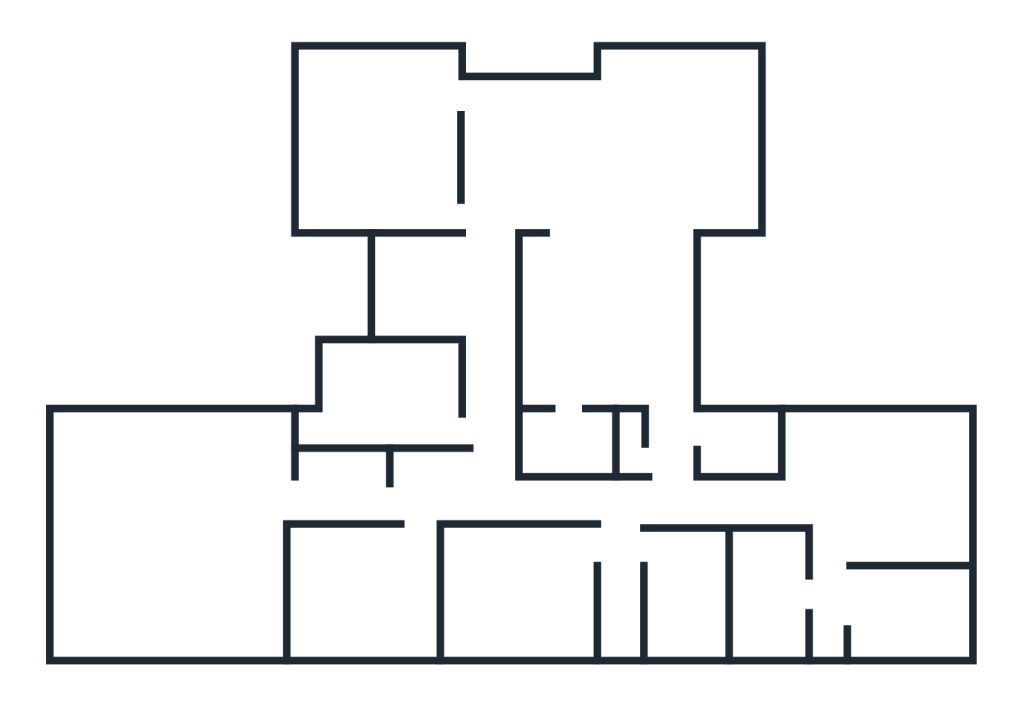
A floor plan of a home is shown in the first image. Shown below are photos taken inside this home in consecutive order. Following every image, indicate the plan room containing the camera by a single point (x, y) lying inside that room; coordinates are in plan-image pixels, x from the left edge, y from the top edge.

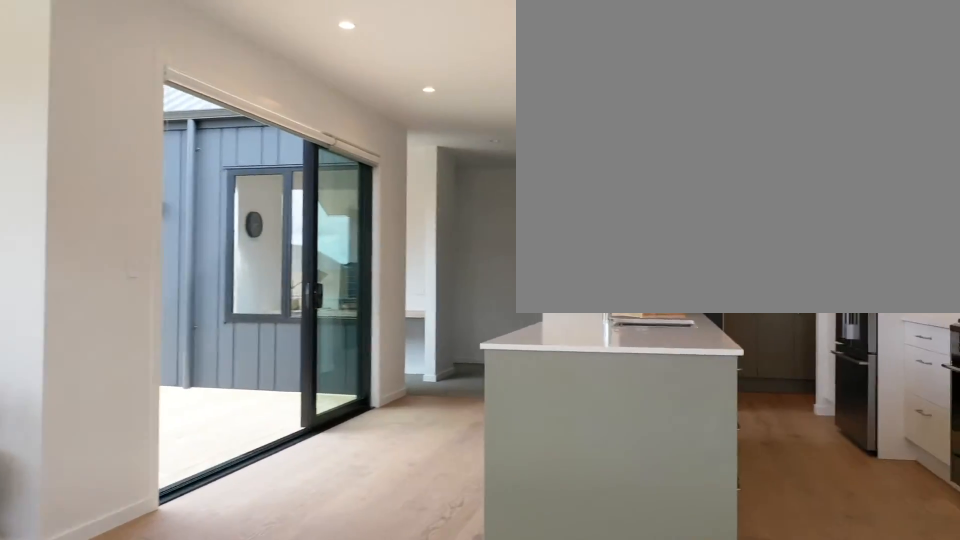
(608, 321)
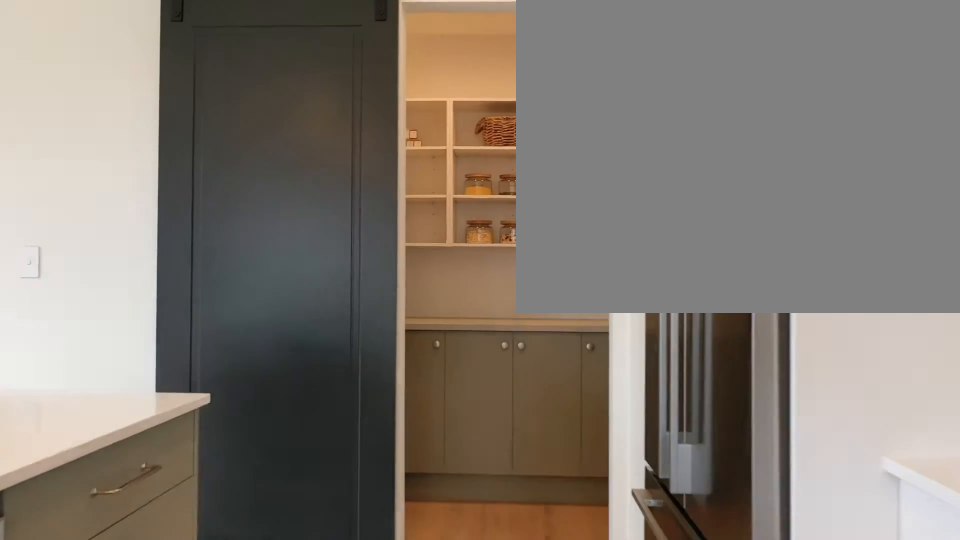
(608, 321)
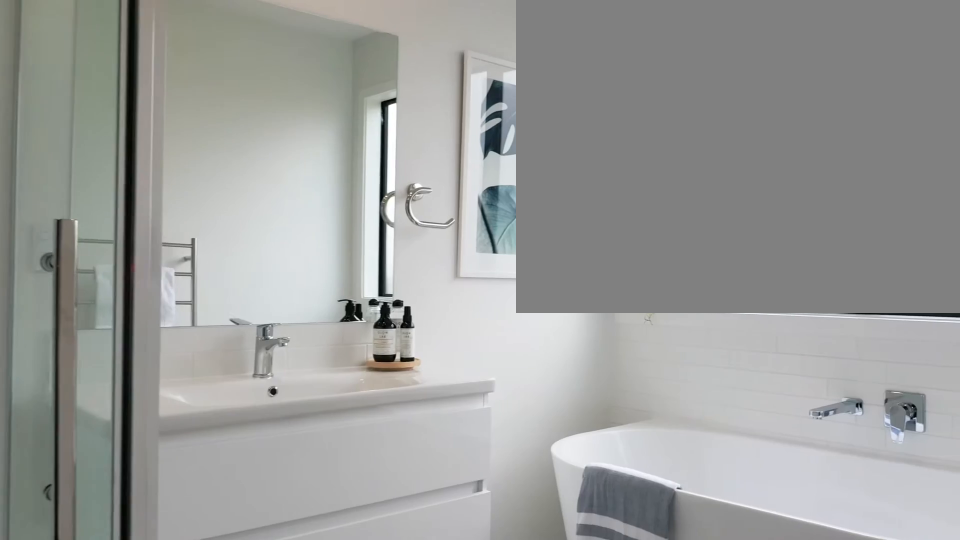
(687, 594)
